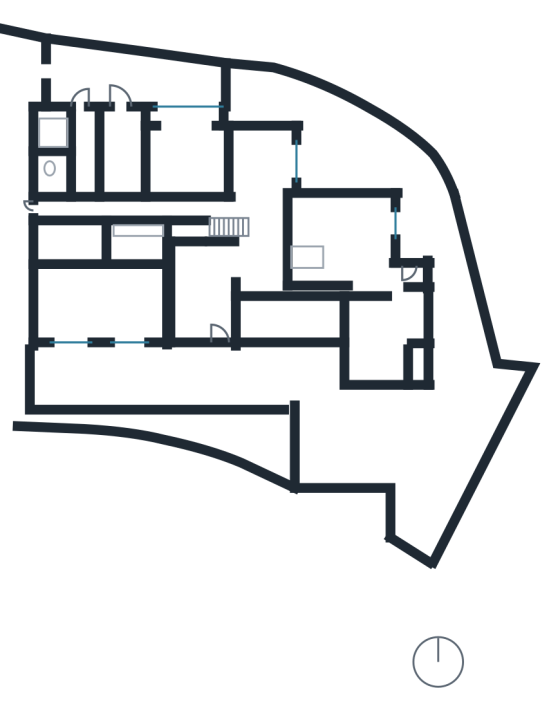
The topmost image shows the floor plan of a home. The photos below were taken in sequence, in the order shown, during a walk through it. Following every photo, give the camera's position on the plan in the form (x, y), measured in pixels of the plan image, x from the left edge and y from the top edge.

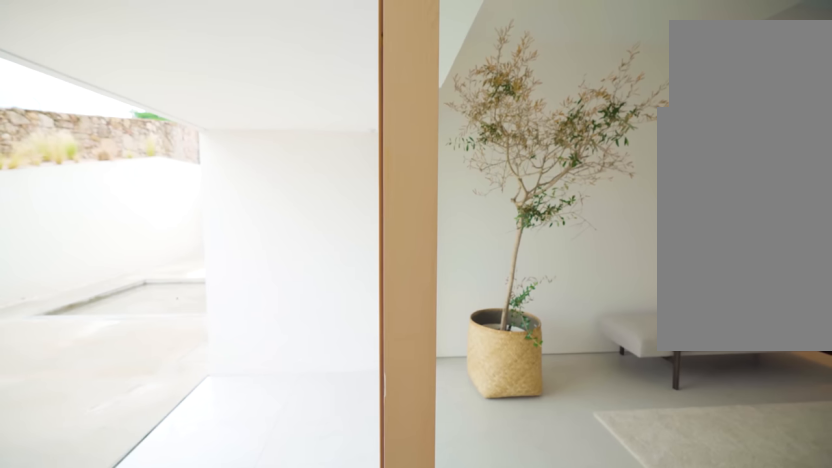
(220, 327)
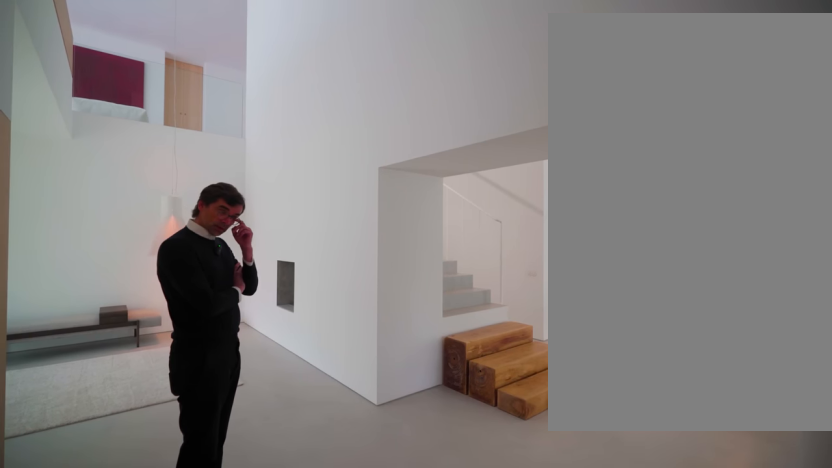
(274, 261)
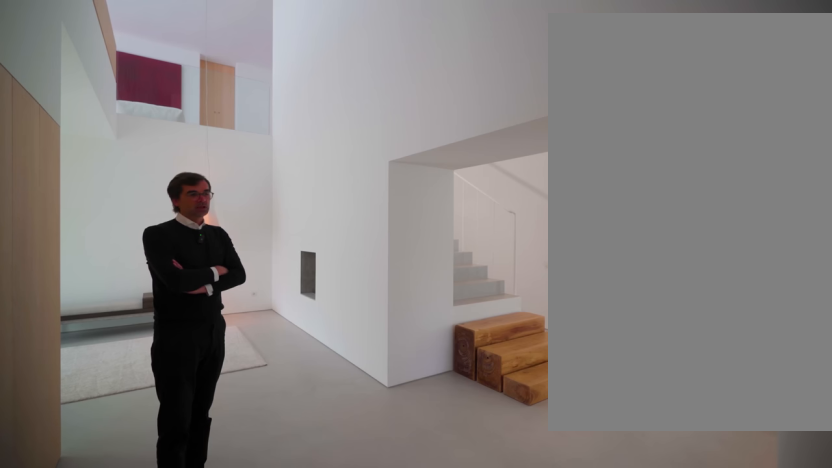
(274, 261)
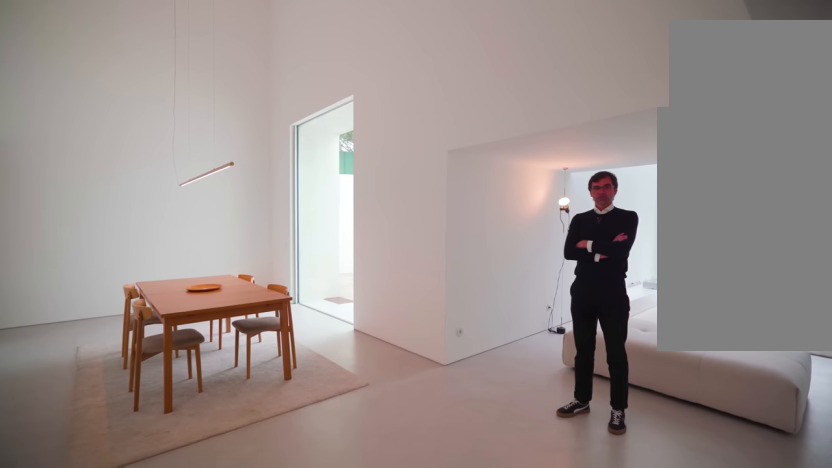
(256, 233)
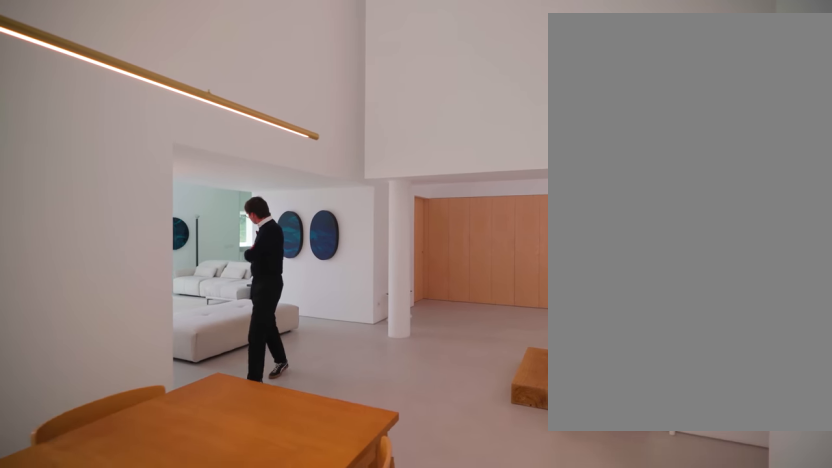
(244, 188)
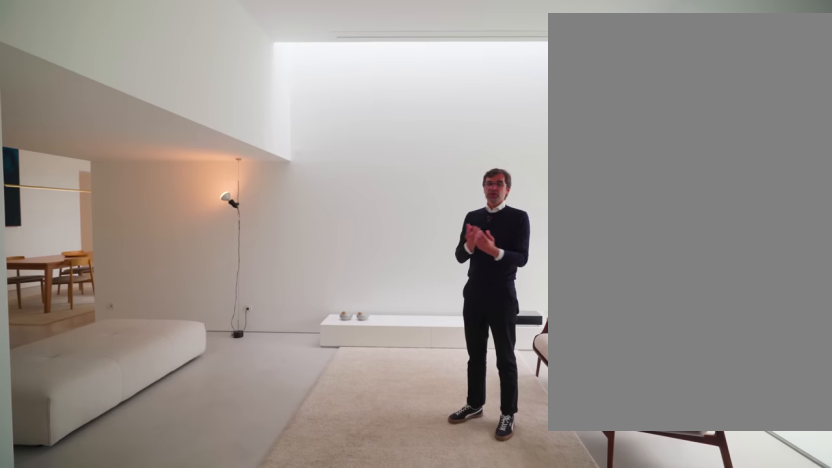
(371, 249)
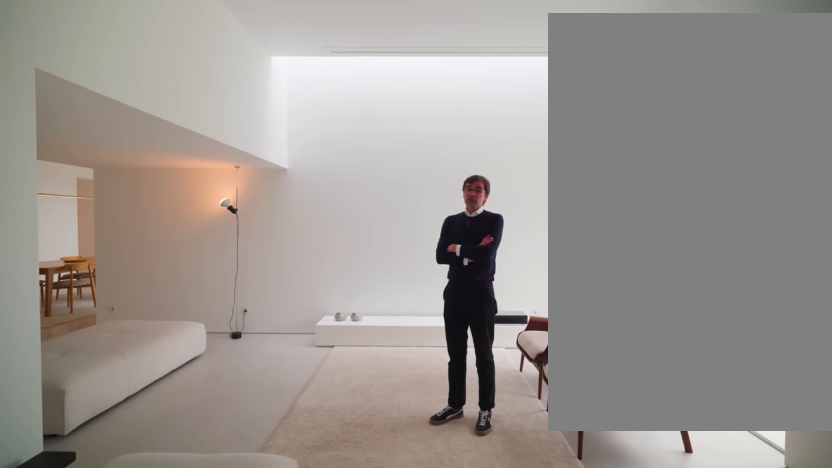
(363, 249)
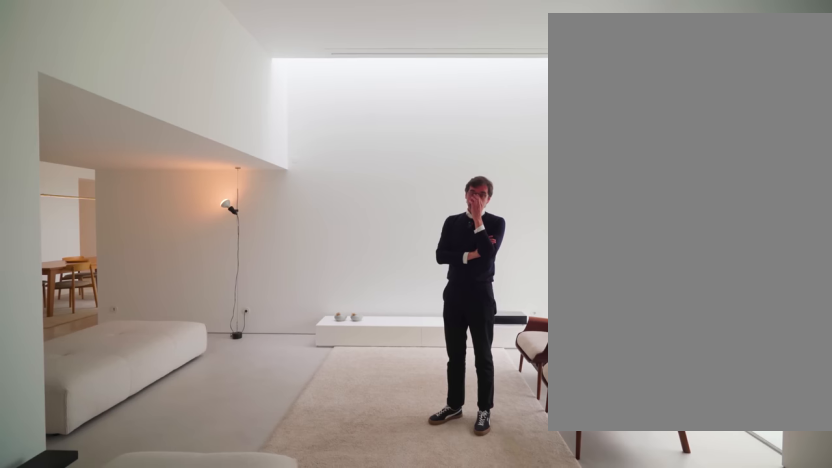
(363, 249)
